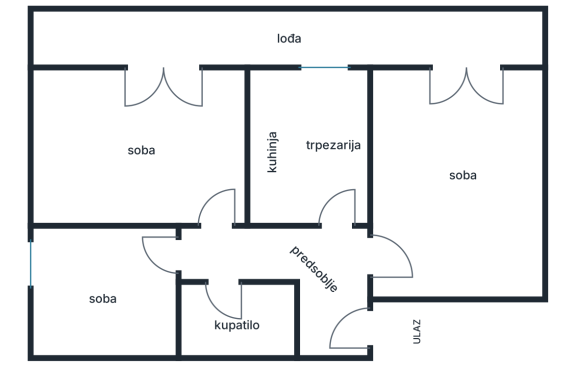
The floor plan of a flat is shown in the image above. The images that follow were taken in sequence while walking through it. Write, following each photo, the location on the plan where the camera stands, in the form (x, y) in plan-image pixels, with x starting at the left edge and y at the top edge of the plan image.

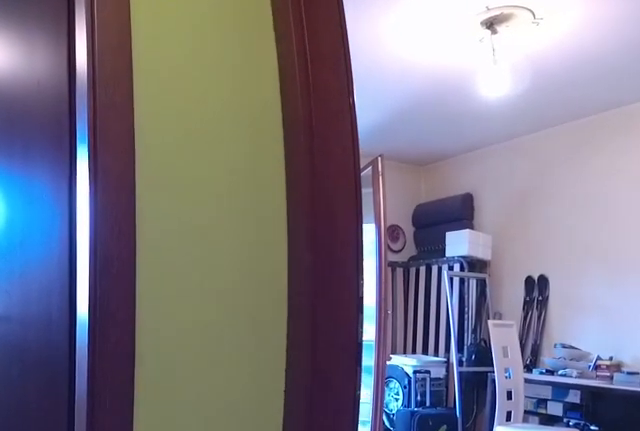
(332, 267)
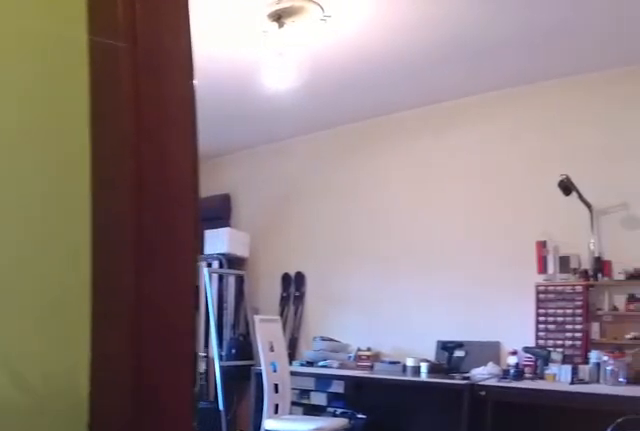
(340, 264)
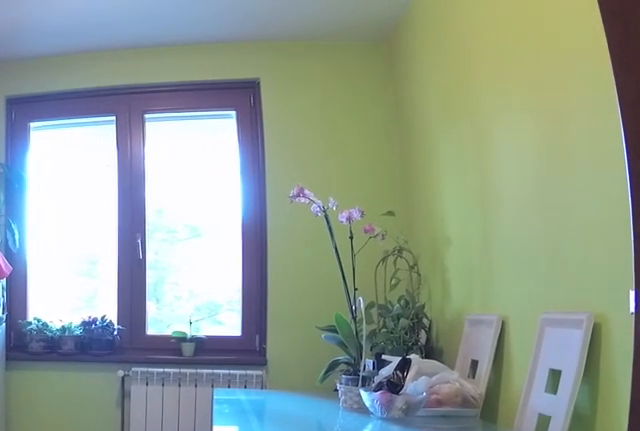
(353, 256)
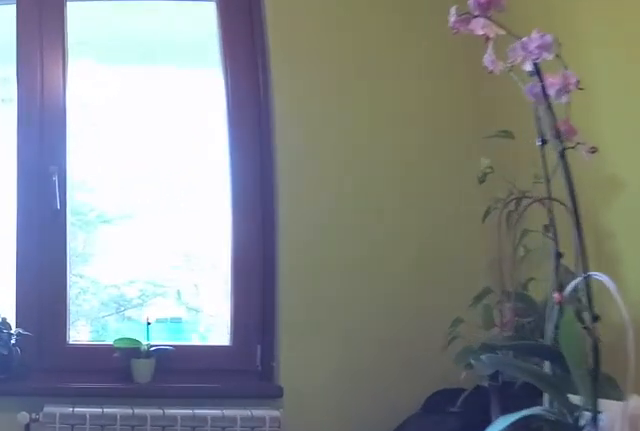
(354, 166)
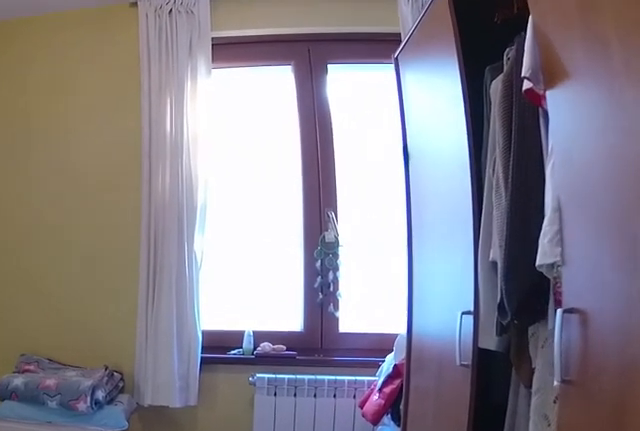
(177, 254)
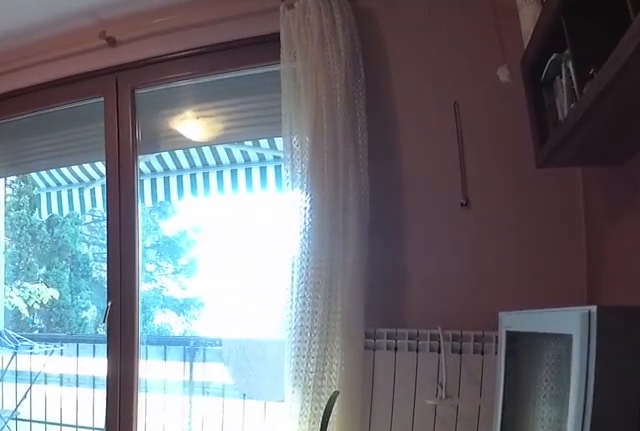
(180, 213)
